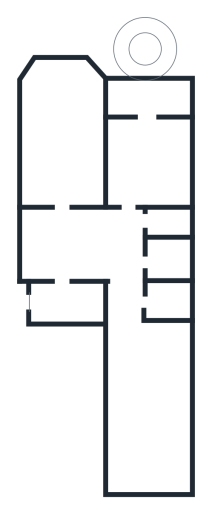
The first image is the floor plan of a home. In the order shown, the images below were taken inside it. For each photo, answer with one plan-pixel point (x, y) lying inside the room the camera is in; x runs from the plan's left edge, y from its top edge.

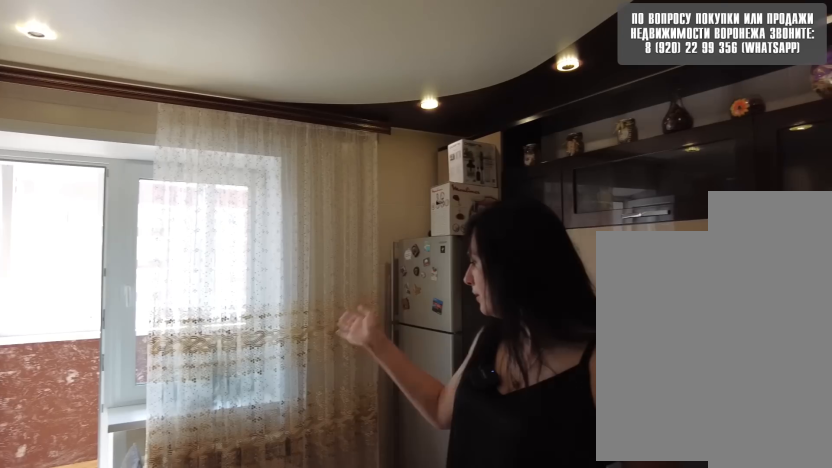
(151, 180)
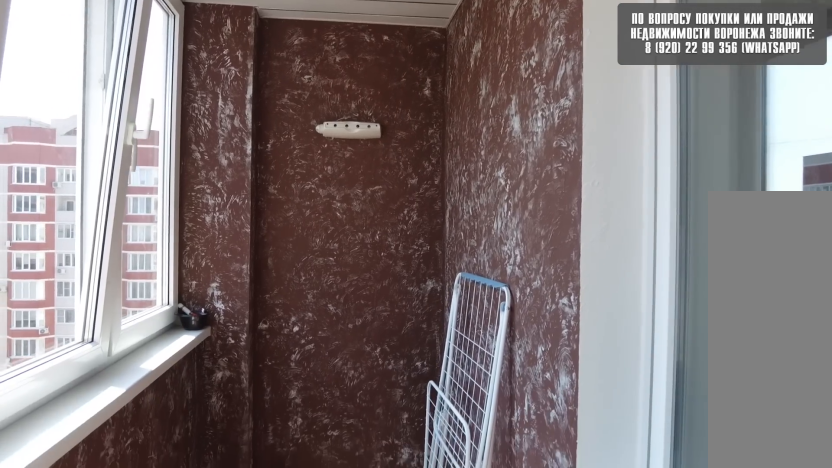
(145, 104)
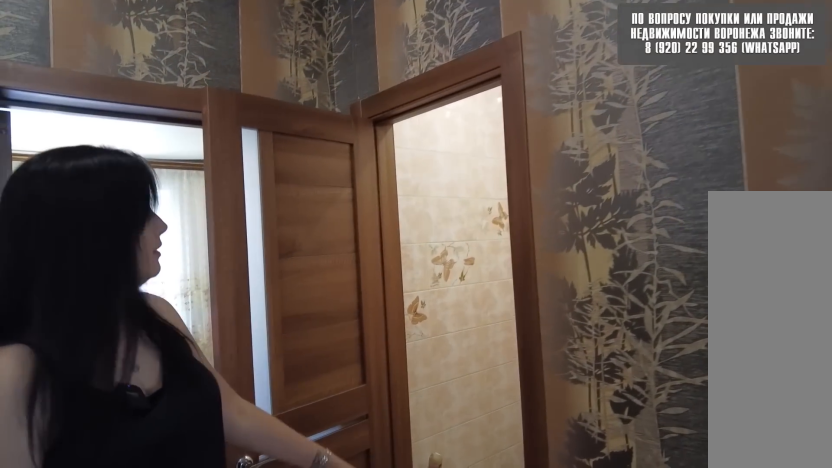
(126, 257)
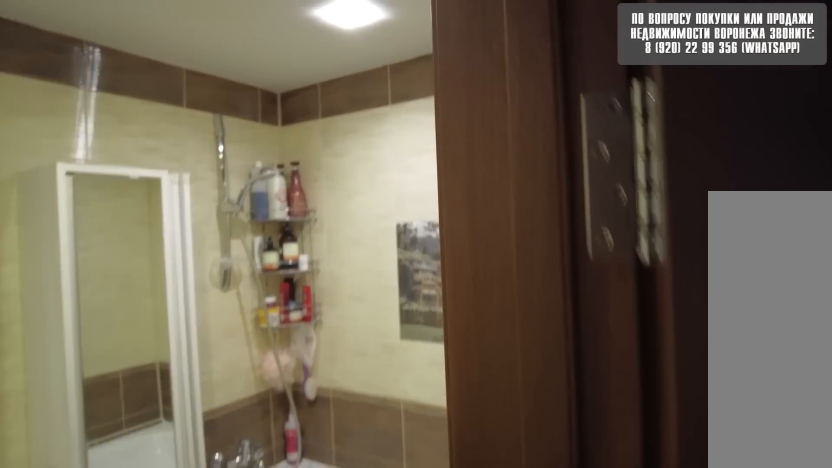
(127, 308)
